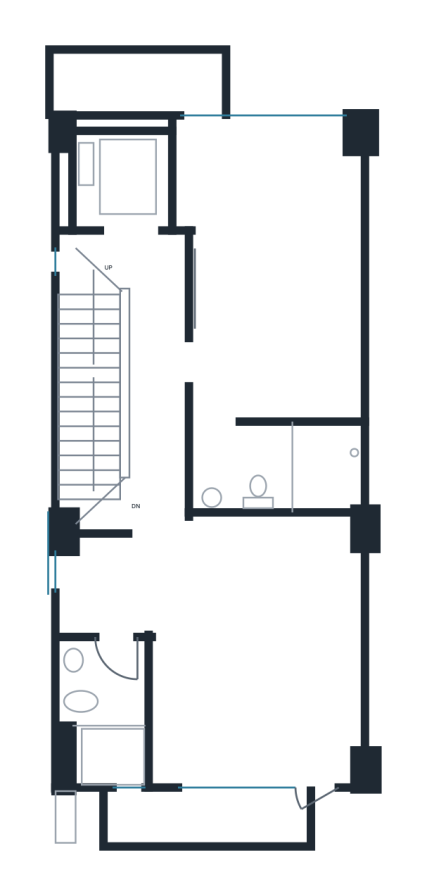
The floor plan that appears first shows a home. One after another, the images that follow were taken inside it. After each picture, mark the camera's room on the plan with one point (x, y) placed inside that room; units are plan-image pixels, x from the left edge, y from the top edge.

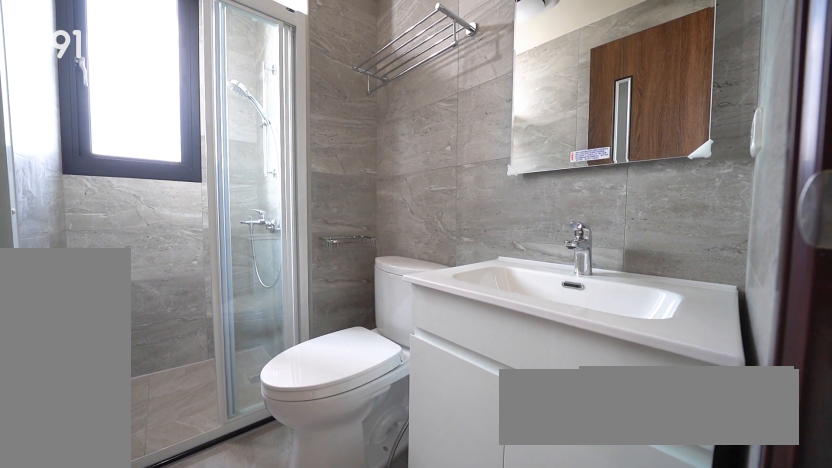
(104, 715)
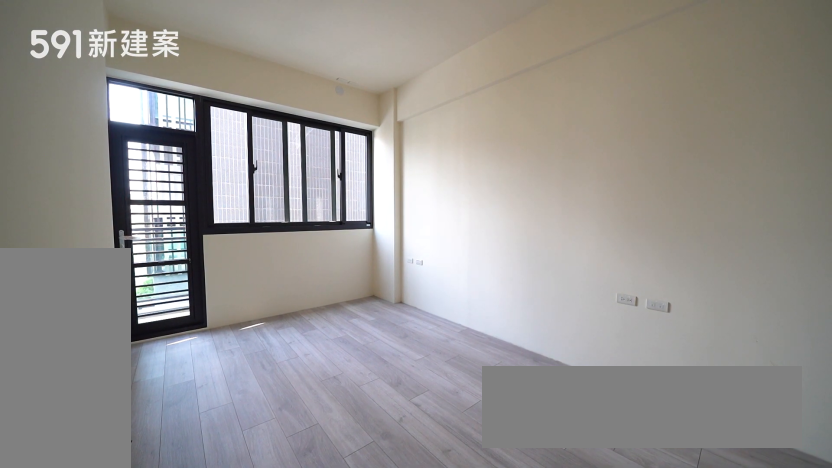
(280, 270)
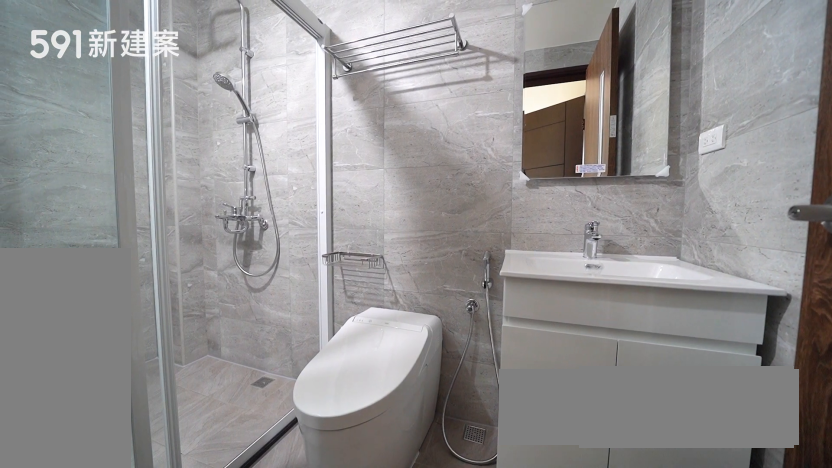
(278, 468)
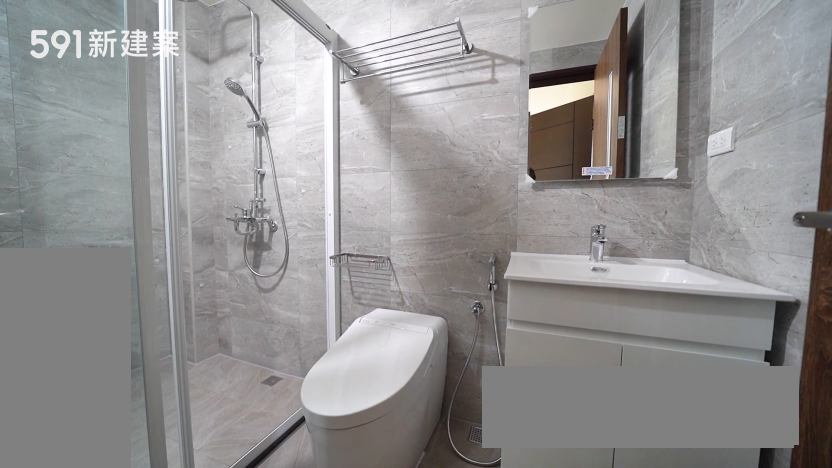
(278, 468)
